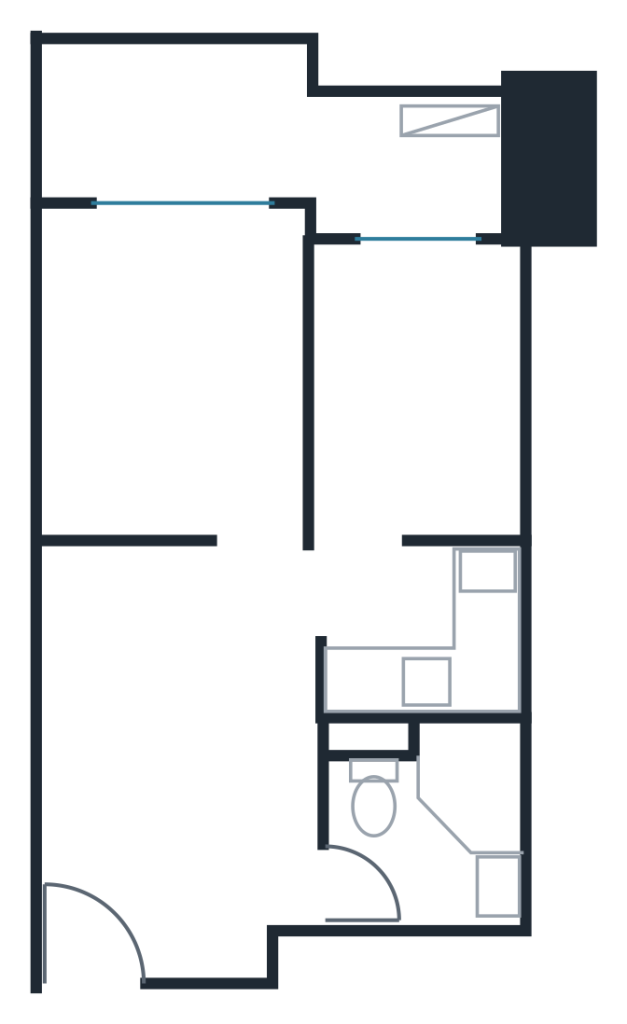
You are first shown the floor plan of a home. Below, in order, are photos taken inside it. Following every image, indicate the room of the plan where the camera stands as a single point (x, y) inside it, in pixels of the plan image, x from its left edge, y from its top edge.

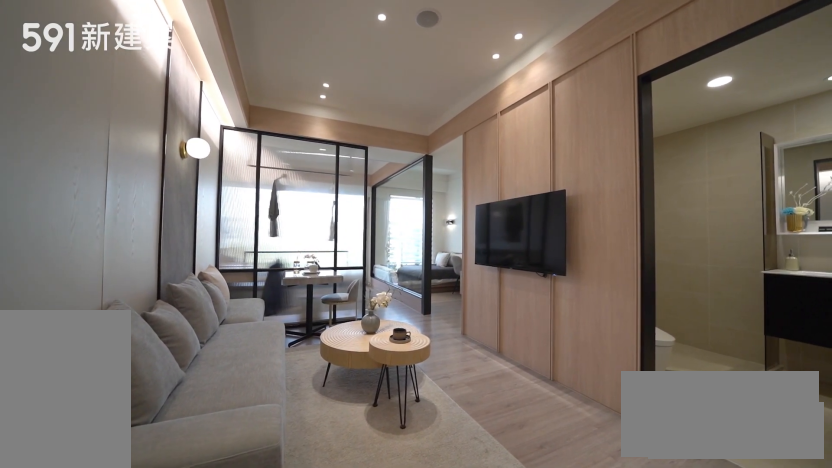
(169, 761)
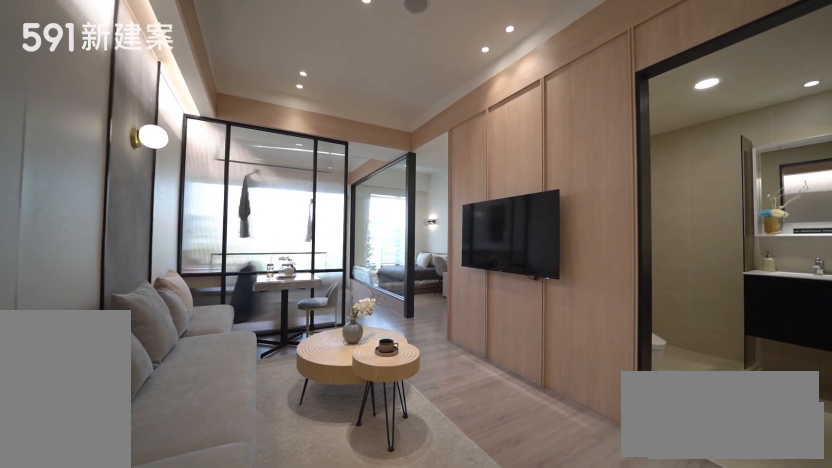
(169, 761)
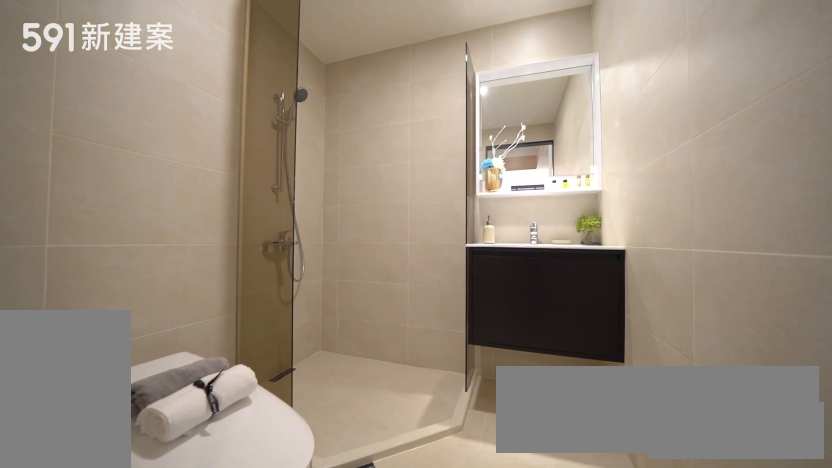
(428, 824)
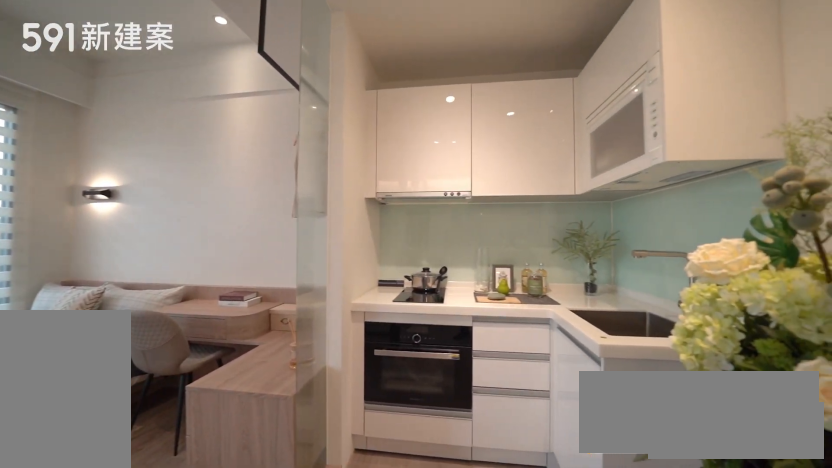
(425, 632)
